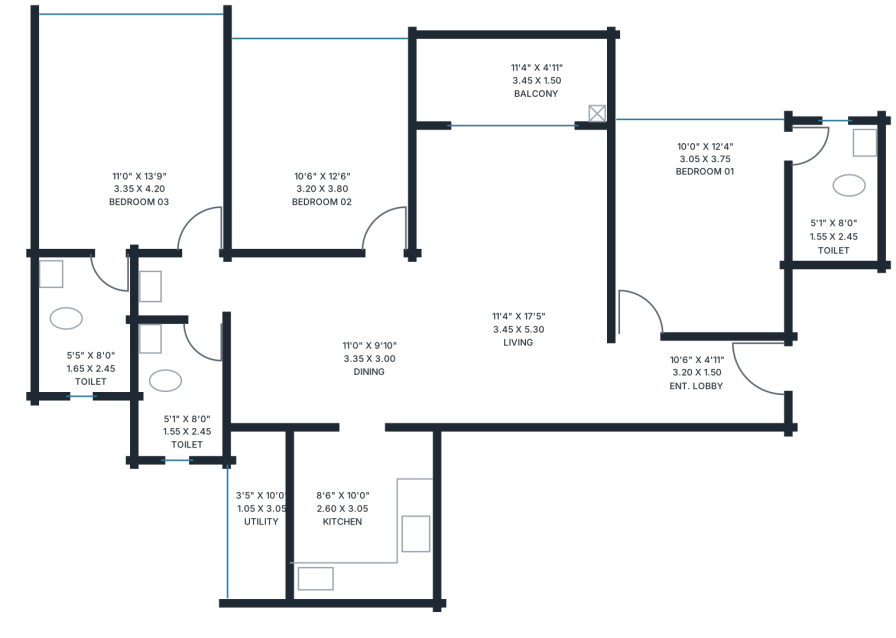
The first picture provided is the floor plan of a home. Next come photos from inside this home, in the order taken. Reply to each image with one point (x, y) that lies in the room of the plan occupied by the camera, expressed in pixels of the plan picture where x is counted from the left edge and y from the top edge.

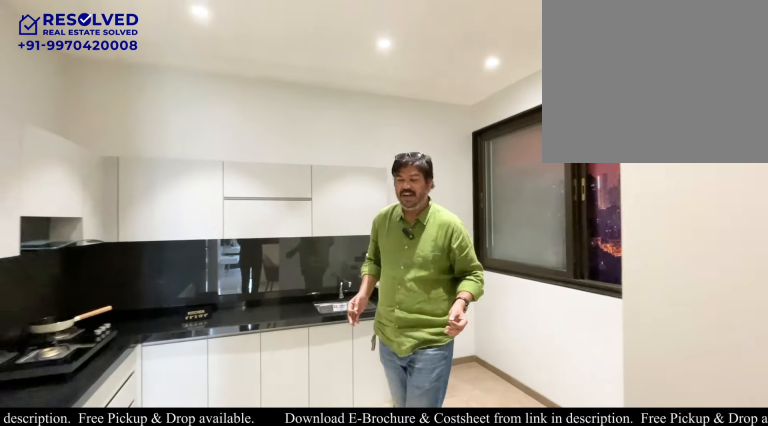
(362, 513)
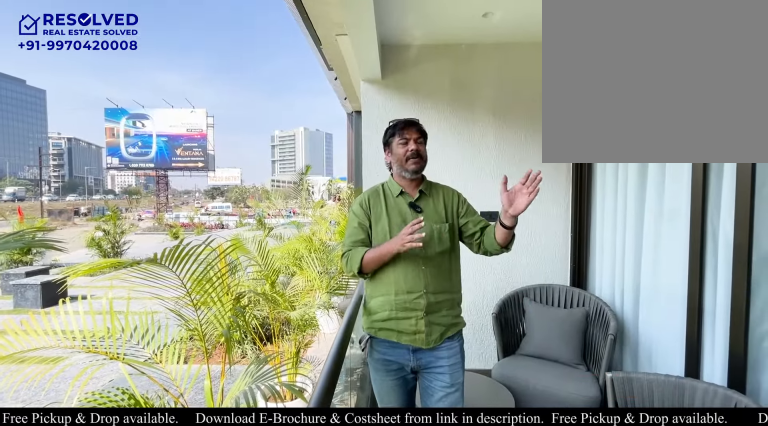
(510, 79)
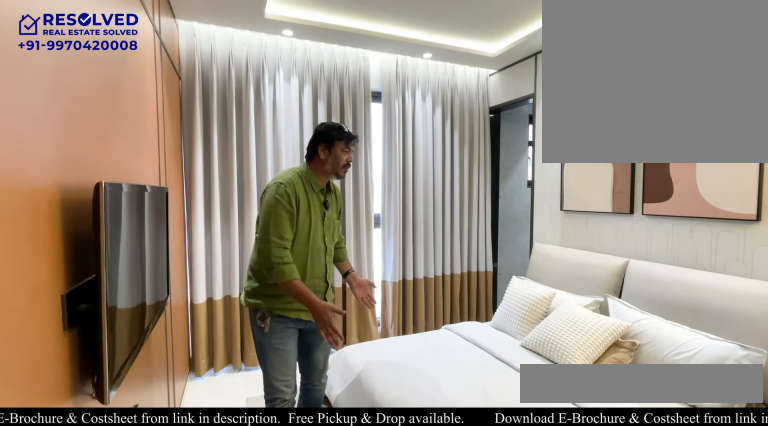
(700, 227)
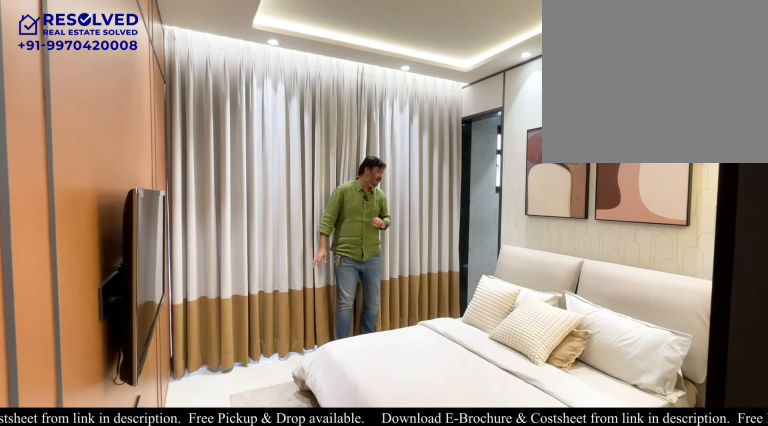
(700, 227)
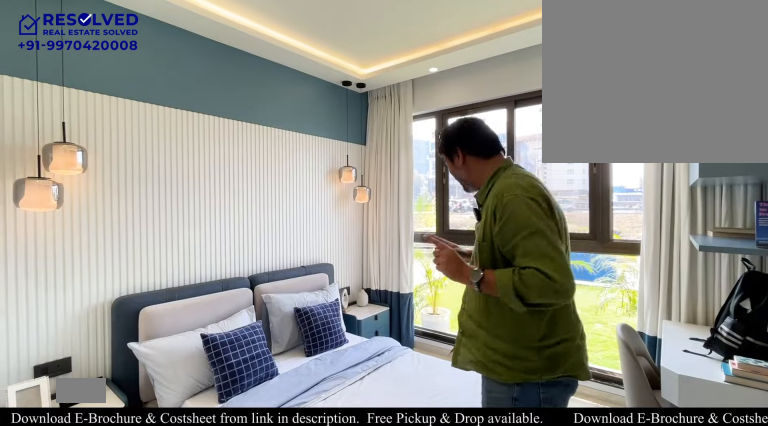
(320, 144)
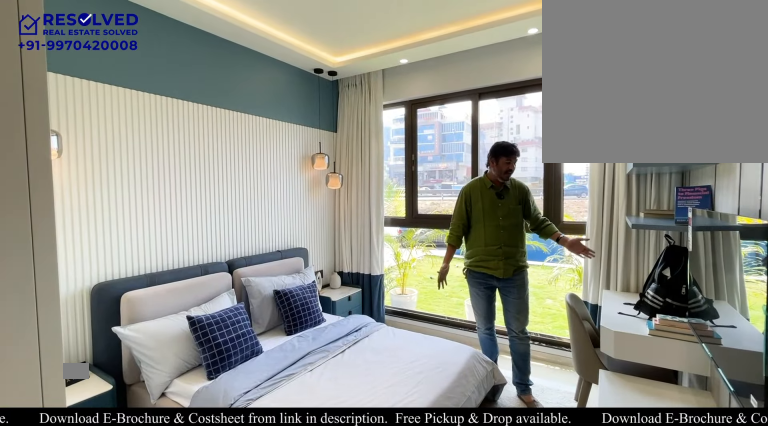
(319, 144)
